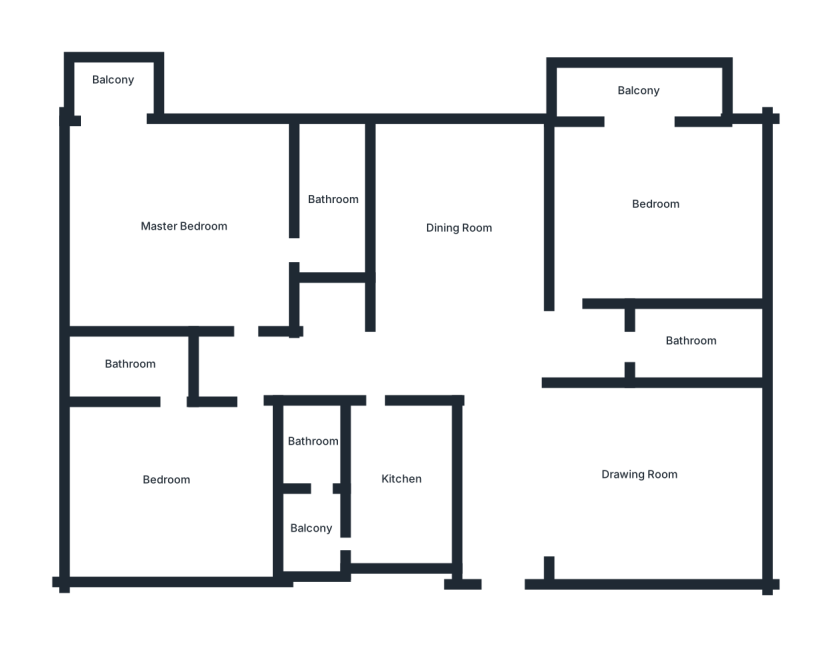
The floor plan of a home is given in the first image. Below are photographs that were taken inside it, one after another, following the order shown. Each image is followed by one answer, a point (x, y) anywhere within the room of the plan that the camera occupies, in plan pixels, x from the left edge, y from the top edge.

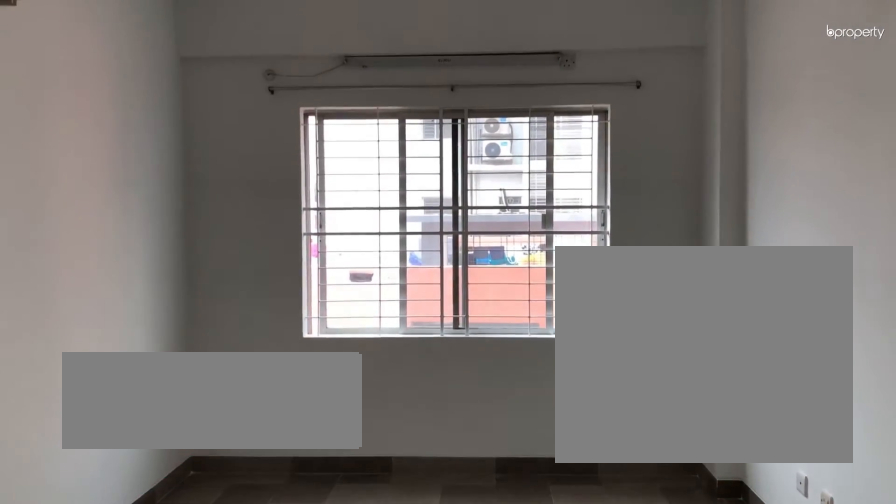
(633, 472)
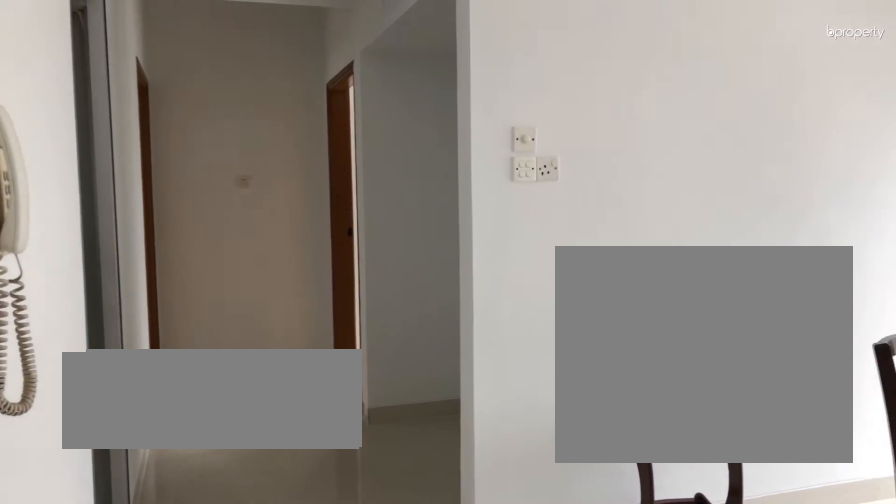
(460, 225)
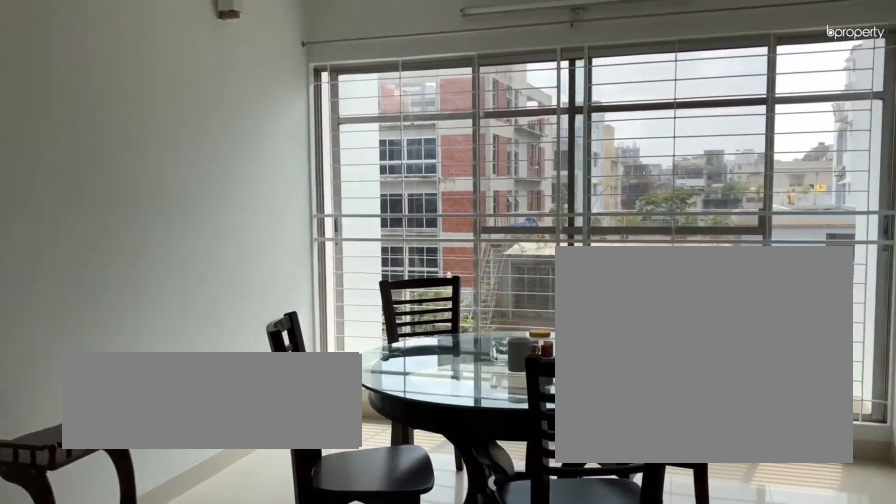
(460, 225)
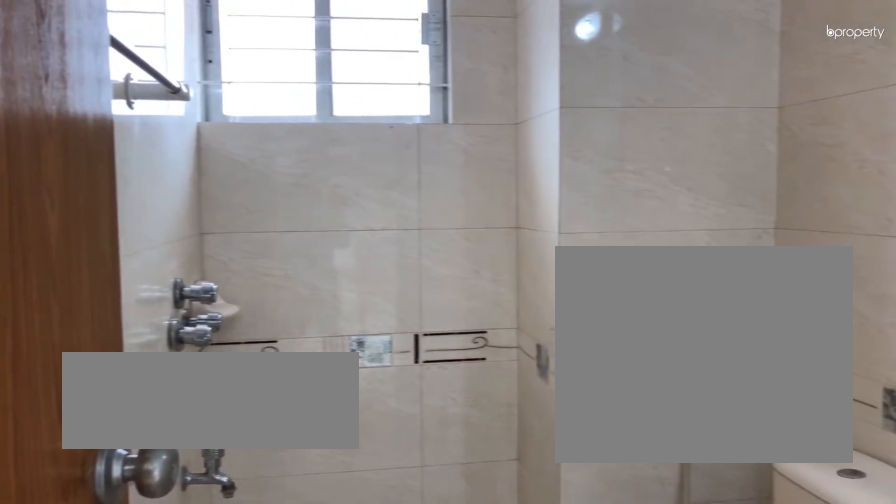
(690, 340)
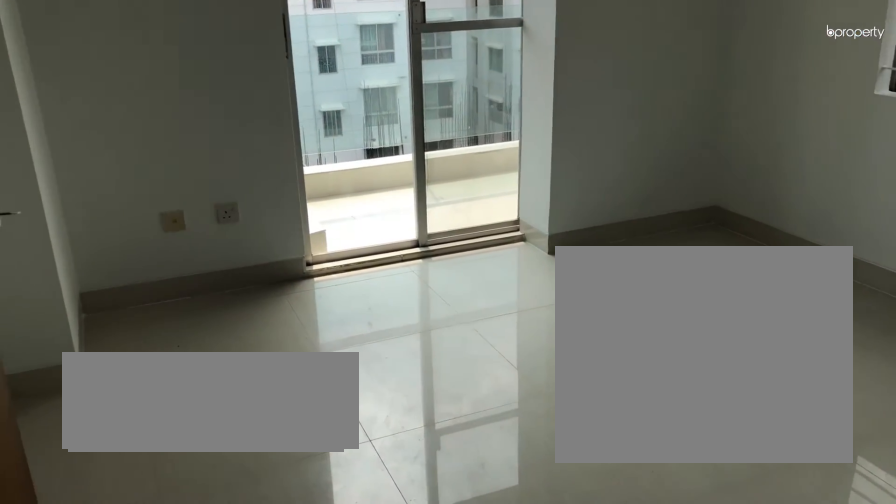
(656, 203)
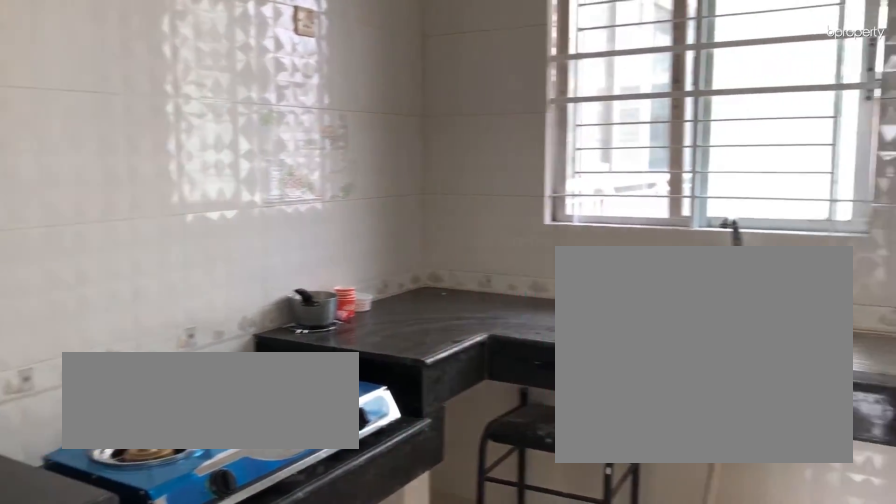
(402, 479)
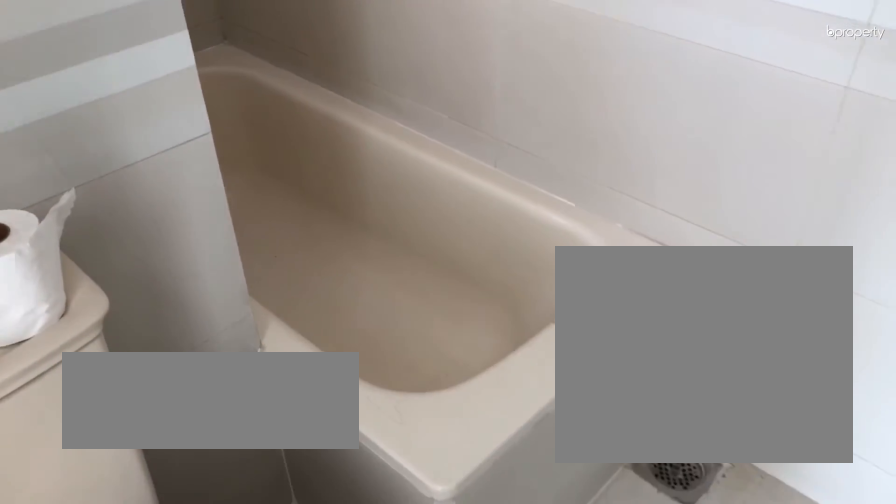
(332, 199)
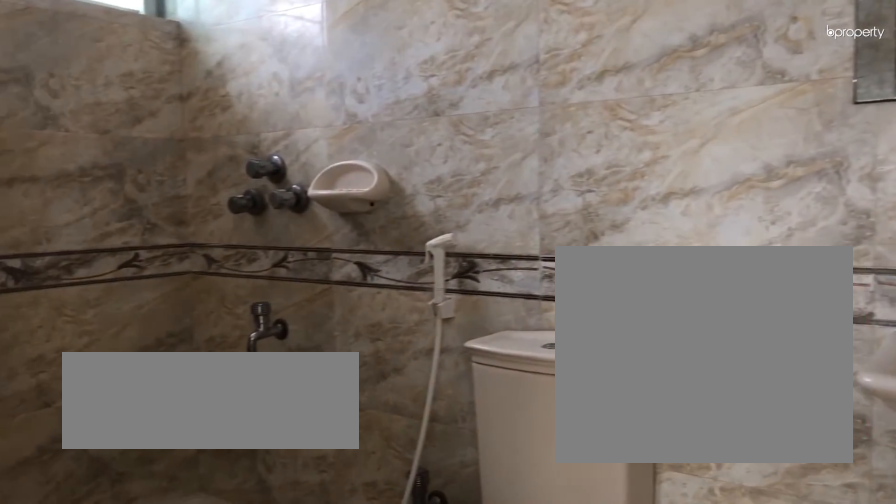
(131, 363)
